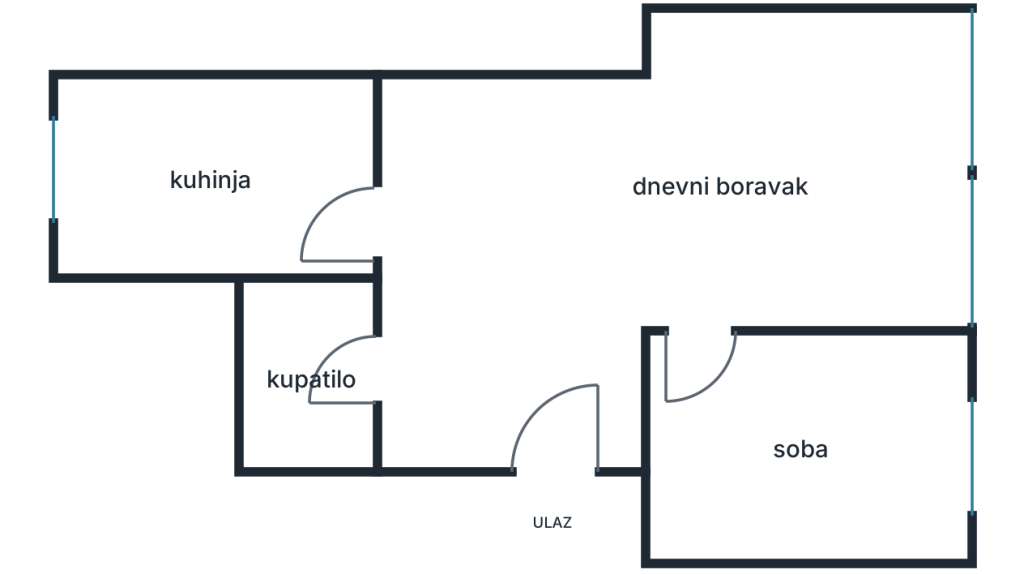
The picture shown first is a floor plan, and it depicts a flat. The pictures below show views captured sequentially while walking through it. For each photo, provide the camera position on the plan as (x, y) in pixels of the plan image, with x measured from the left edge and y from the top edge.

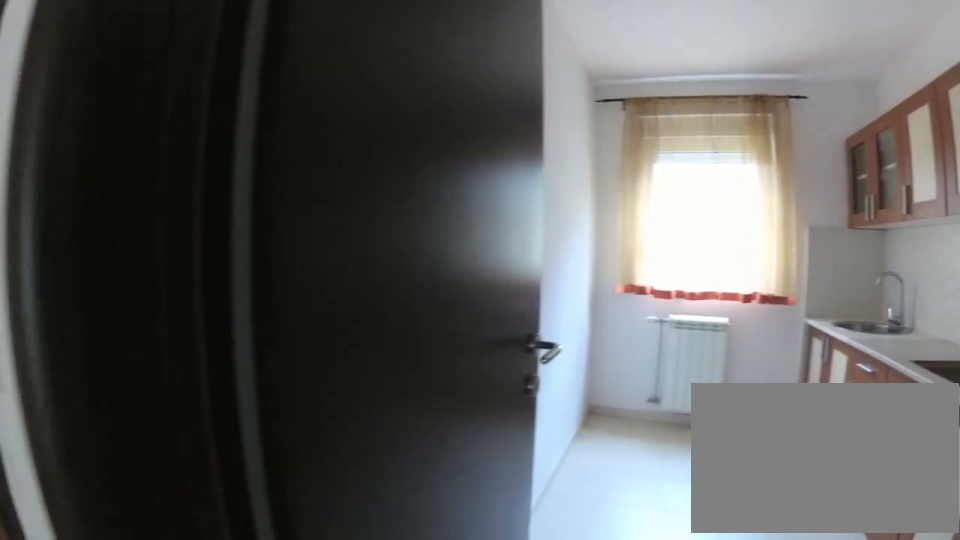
(402, 193)
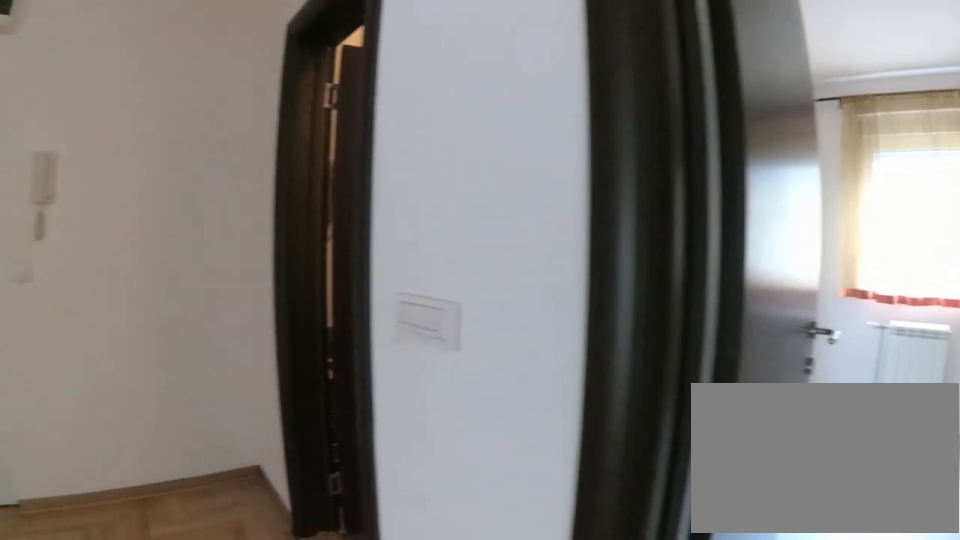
(412, 182)
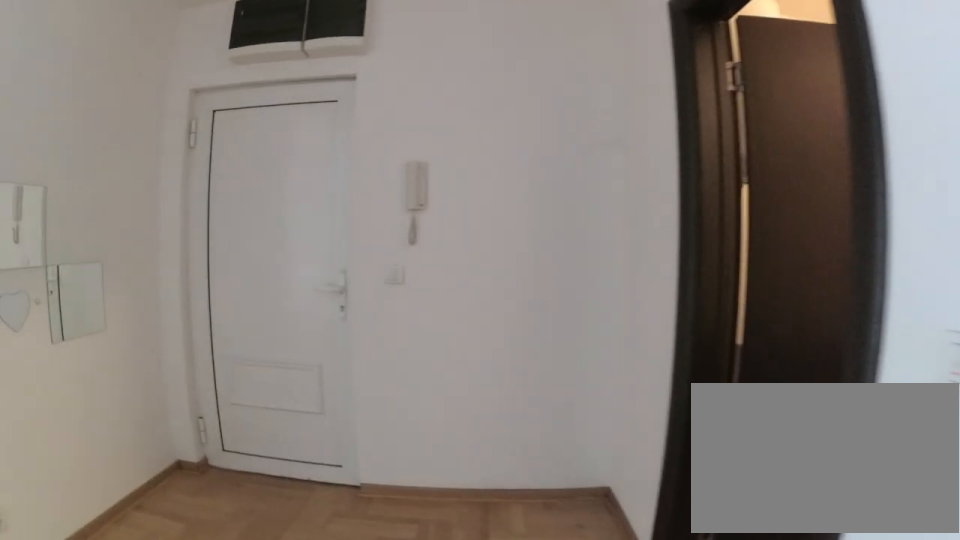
(424, 196)
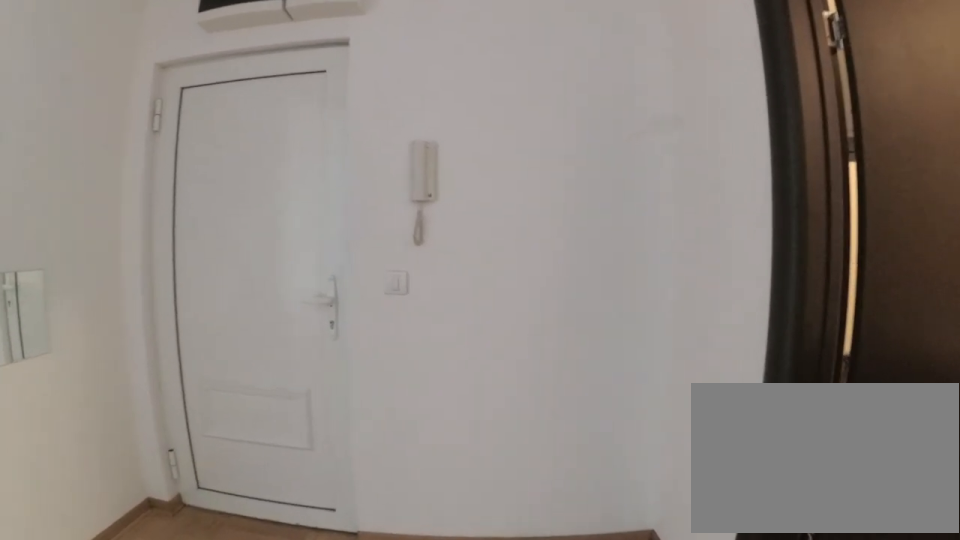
(421, 227)
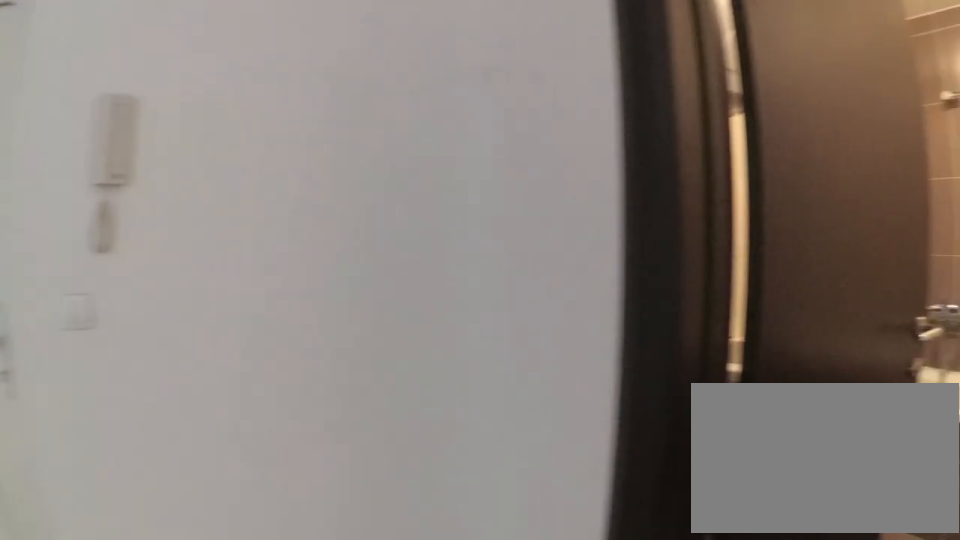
(420, 284)
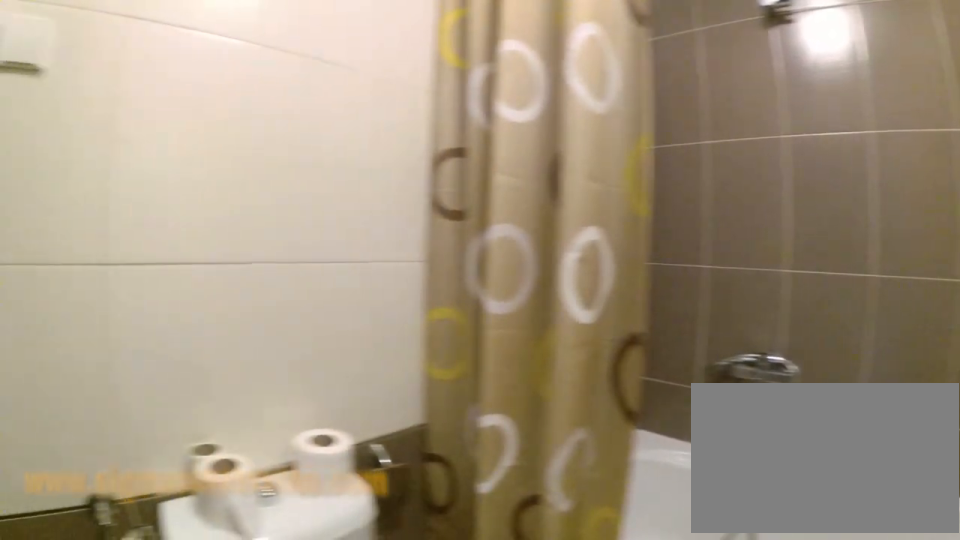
(349, 349)
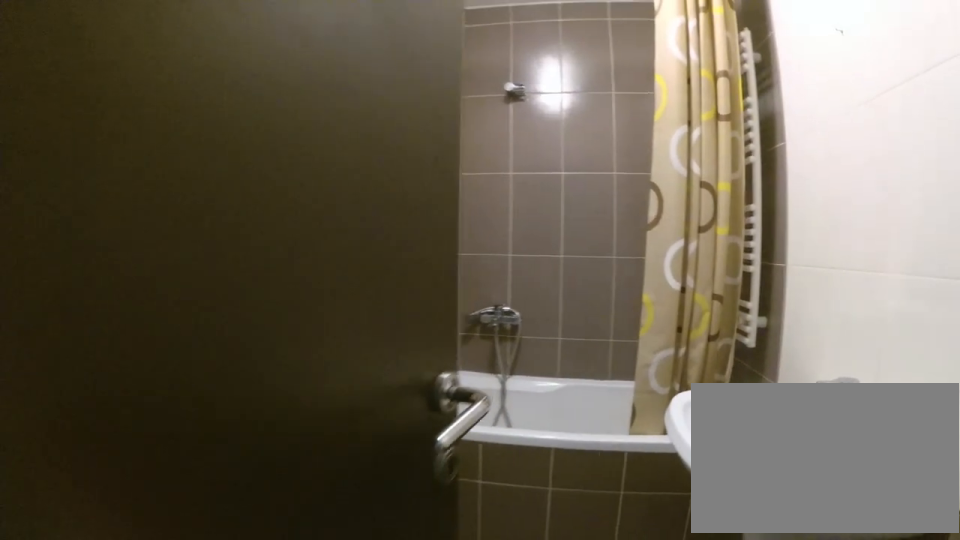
(412, 368)
